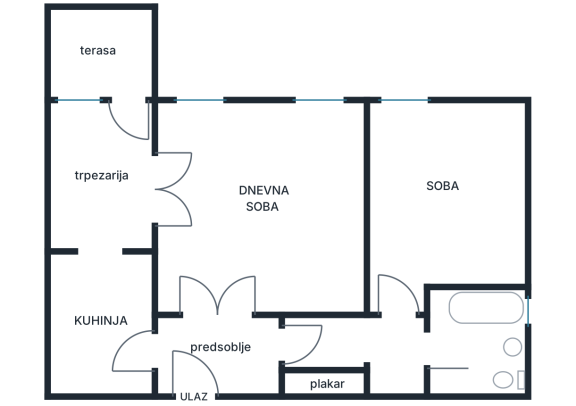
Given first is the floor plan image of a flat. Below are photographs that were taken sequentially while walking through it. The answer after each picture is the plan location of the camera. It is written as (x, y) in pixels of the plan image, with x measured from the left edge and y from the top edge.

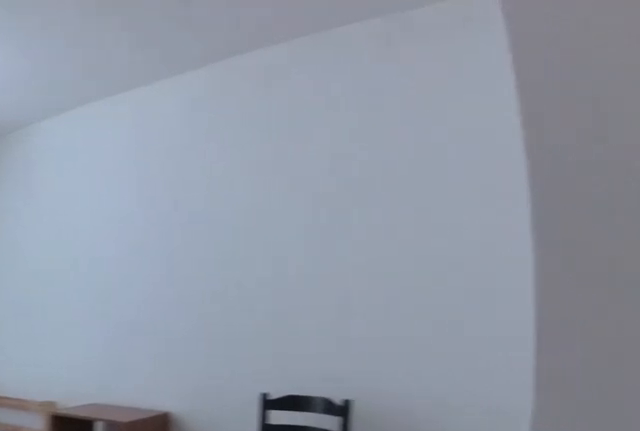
(397, 305)
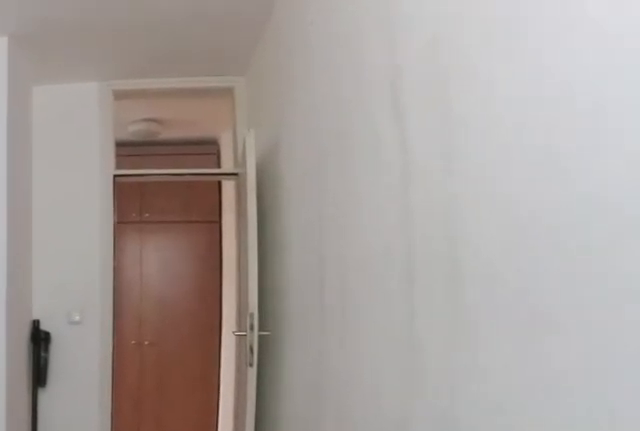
(400, 147)
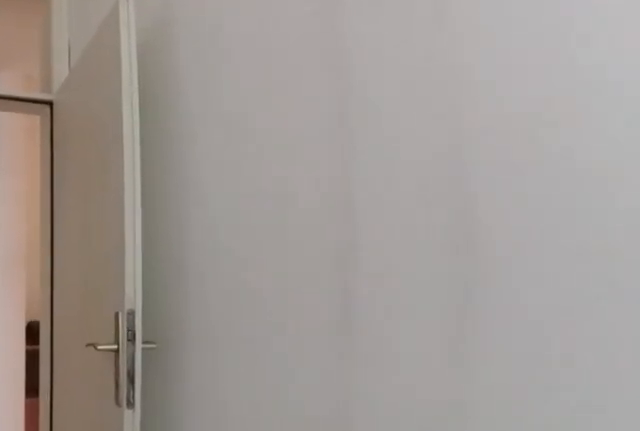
(398, 204)
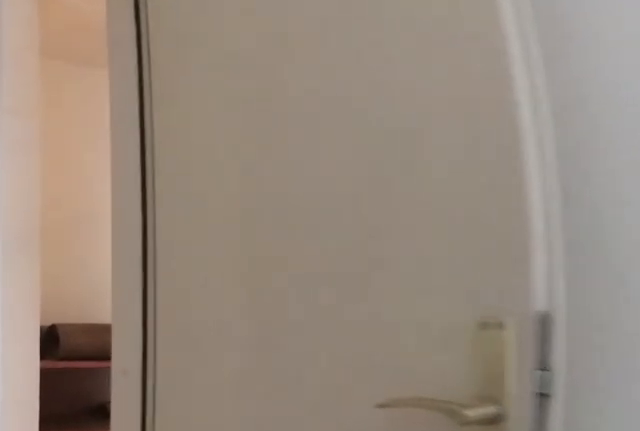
(398, 245)
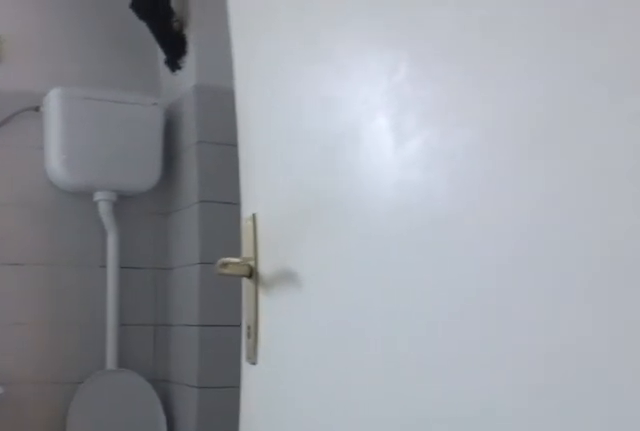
(415, 335)
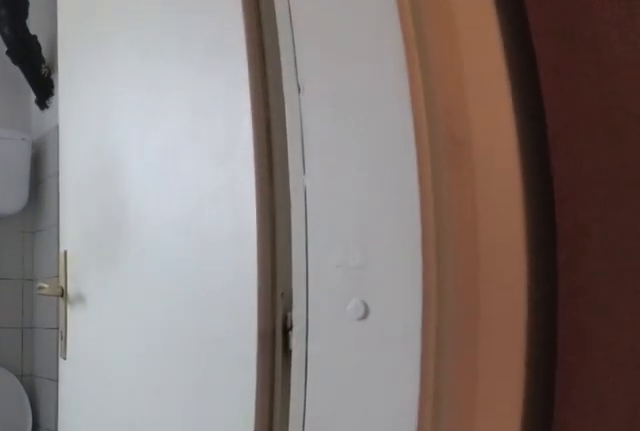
(411, 326)
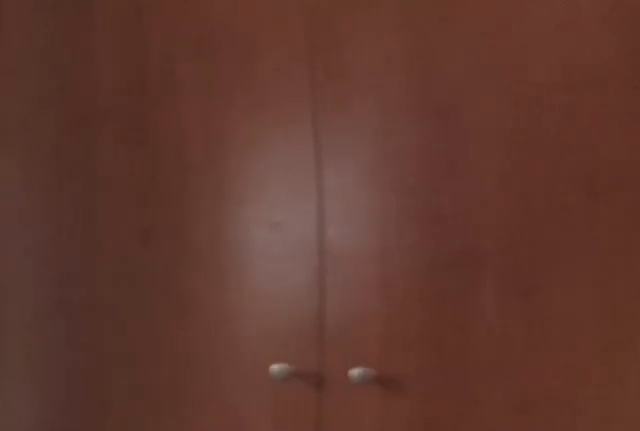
(407, 312)
